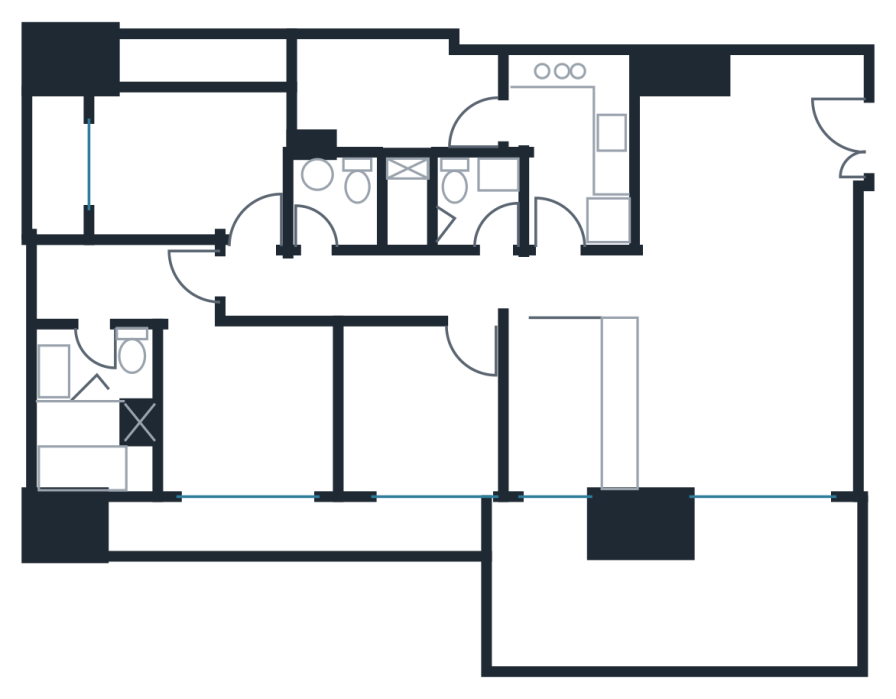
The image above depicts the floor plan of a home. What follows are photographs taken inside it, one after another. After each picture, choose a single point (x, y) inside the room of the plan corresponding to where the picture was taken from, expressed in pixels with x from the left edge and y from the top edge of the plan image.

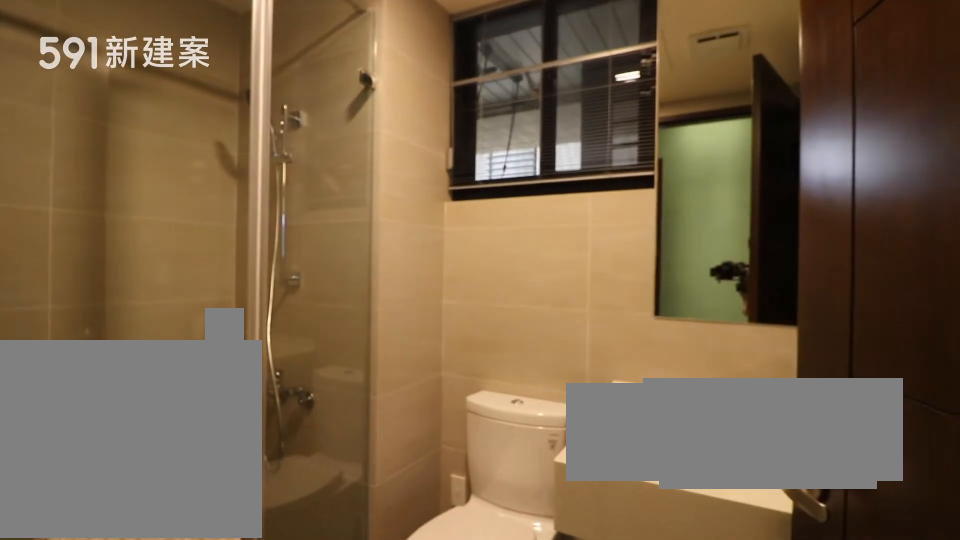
(447, 198)
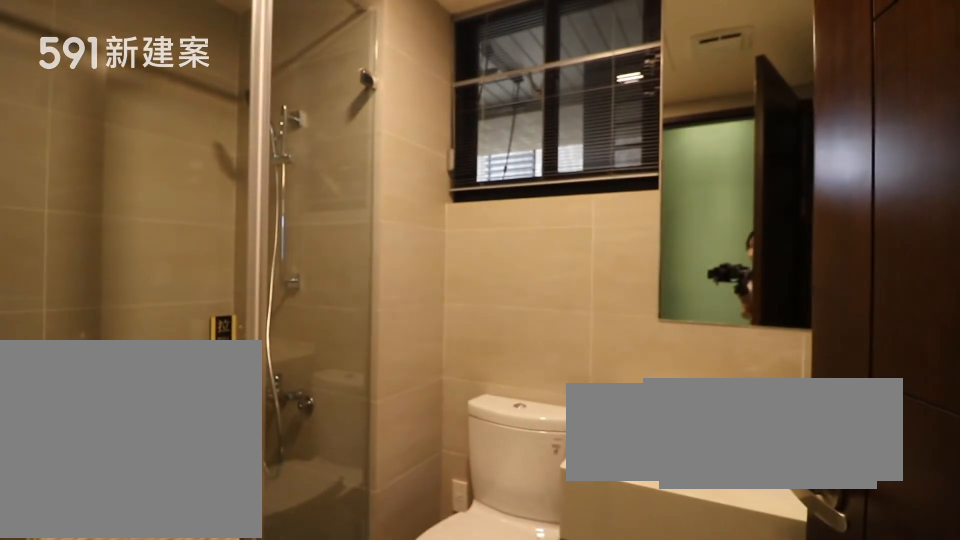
(447, 198)
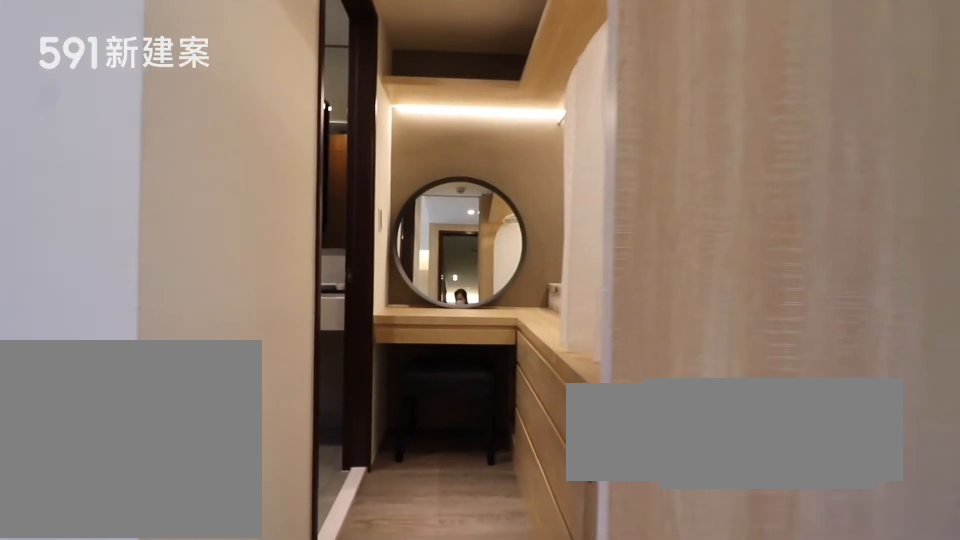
(116, 281)
